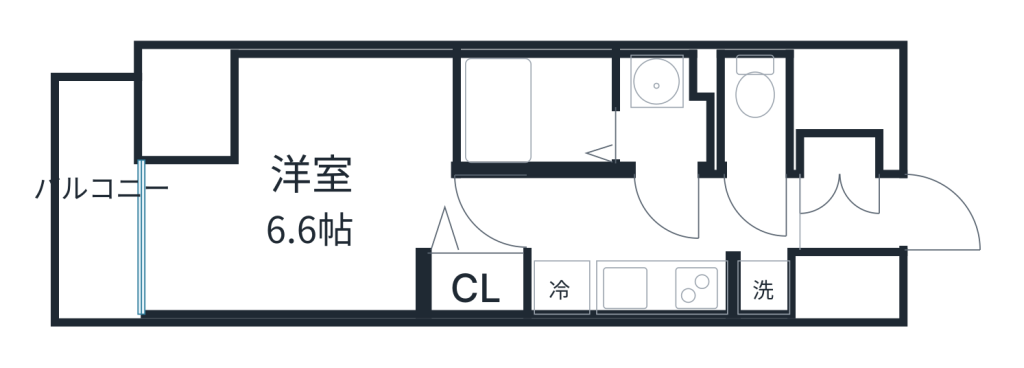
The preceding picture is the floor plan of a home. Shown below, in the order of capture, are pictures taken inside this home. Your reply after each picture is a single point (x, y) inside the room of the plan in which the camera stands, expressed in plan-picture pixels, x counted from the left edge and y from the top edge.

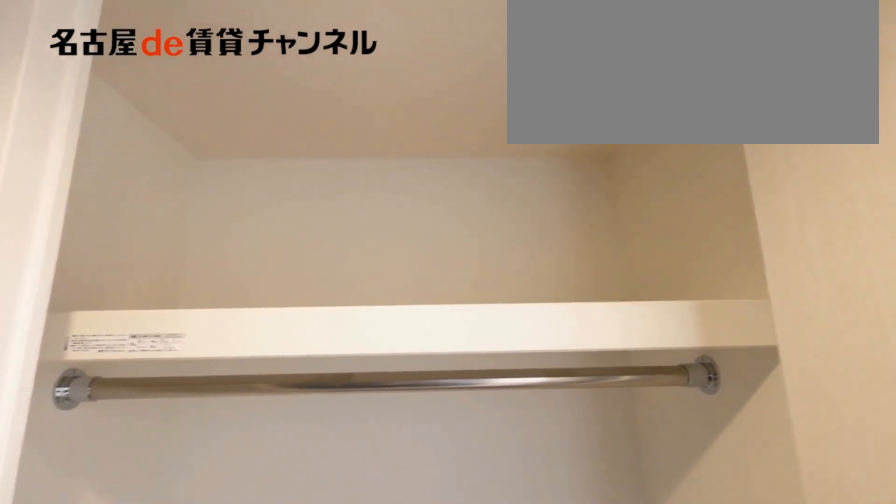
(473, 284)
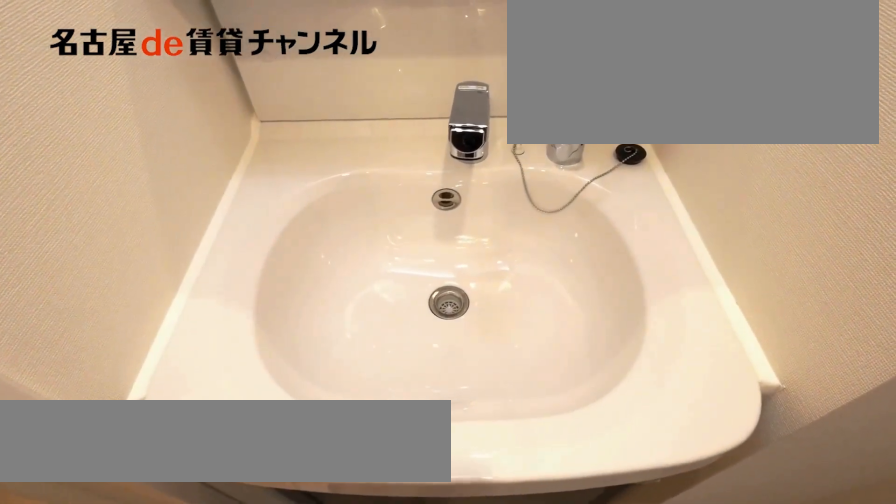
(666, 112)
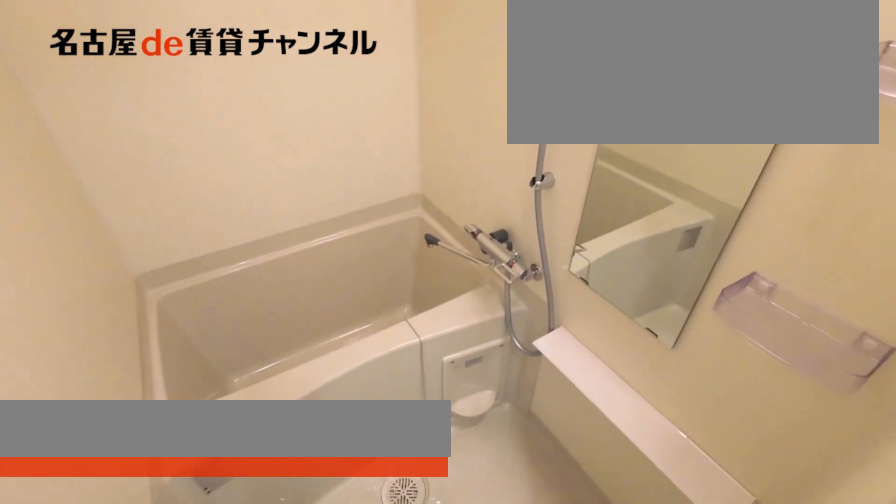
(536, 111)
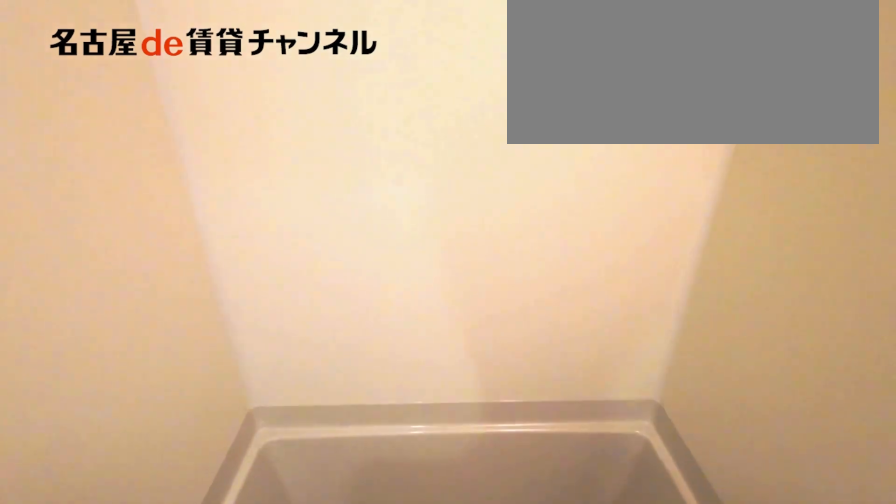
(536, 111)
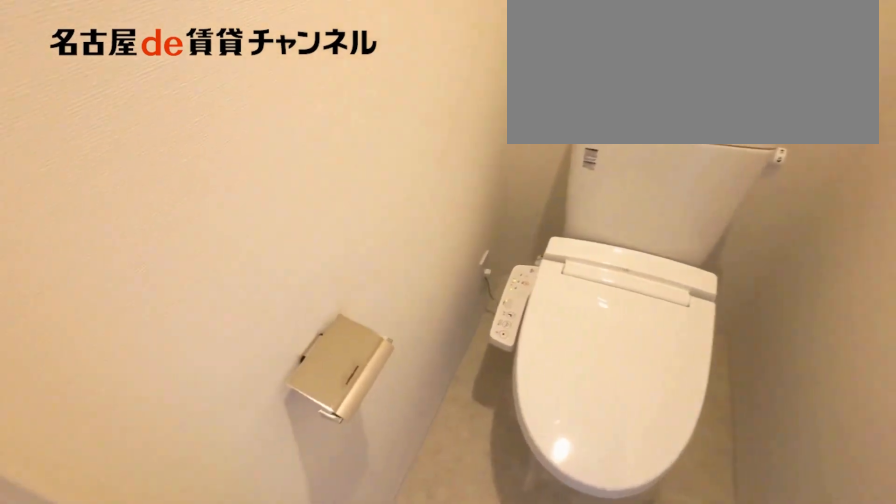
(751, 111)
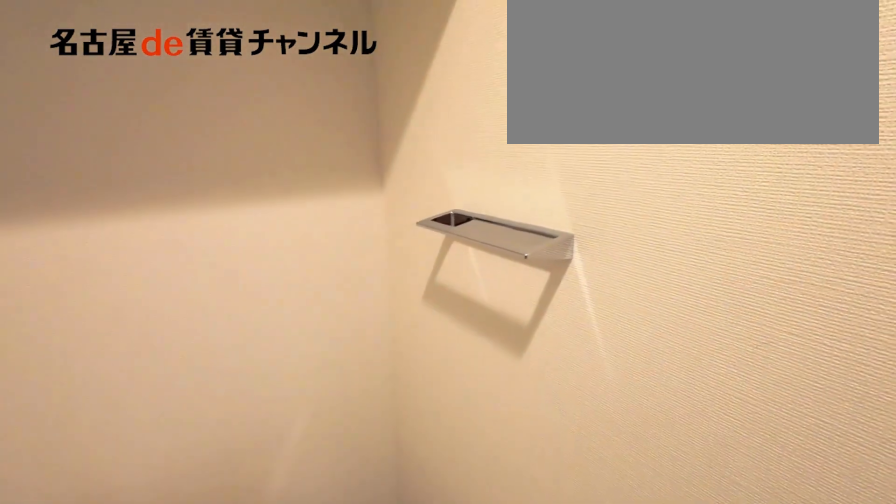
(751, 111)
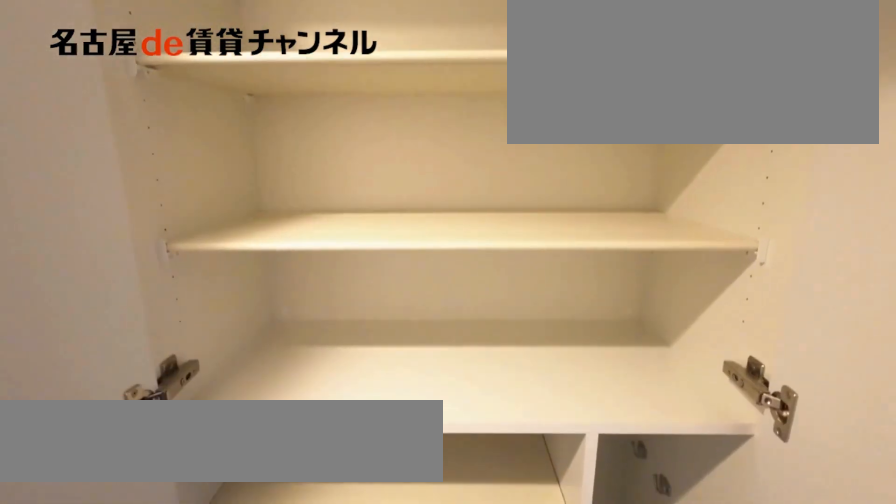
(847, 152)
